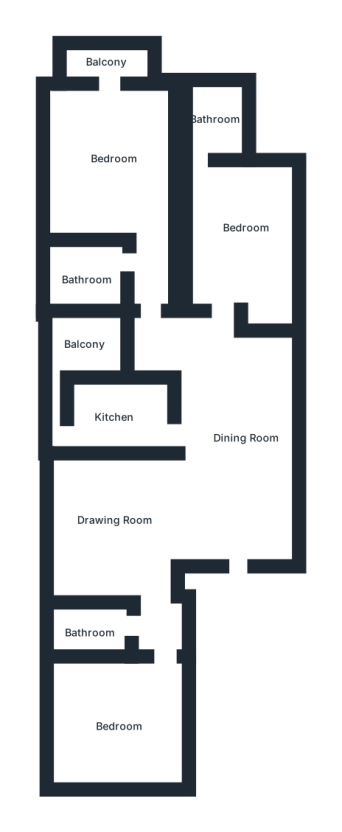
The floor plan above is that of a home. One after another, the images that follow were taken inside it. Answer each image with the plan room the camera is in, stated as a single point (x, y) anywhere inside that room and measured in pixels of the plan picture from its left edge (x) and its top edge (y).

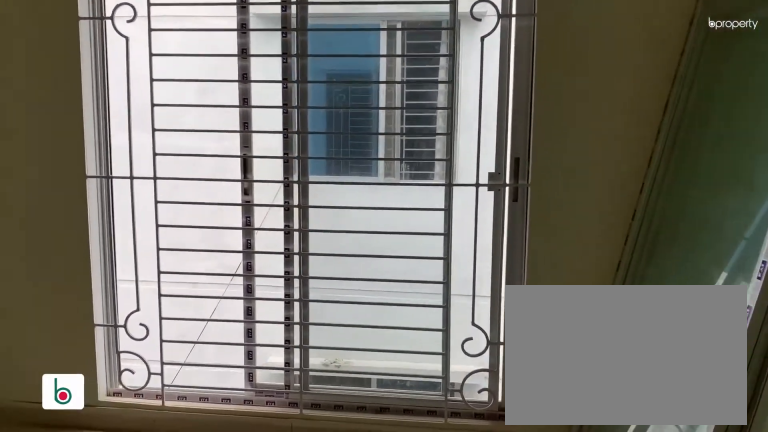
(108, 514)
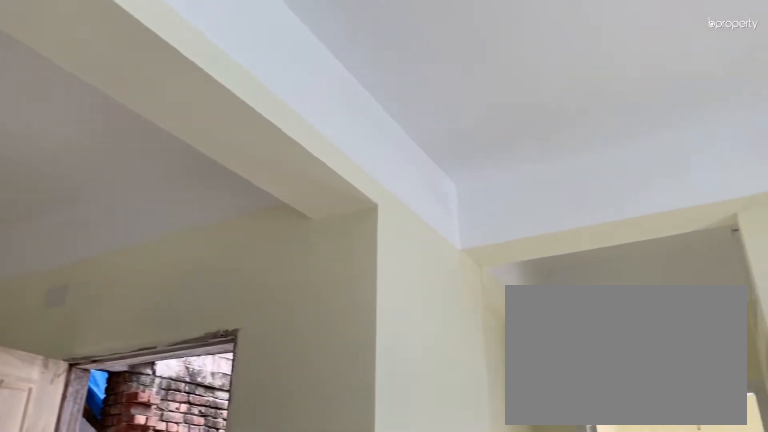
(108, 514)
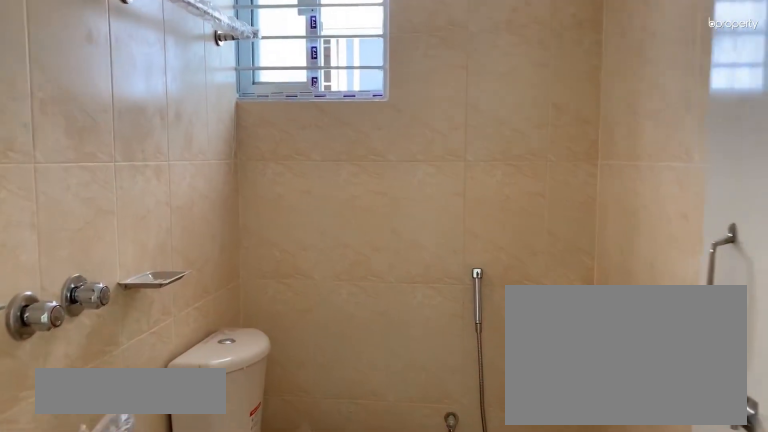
(95, 625)
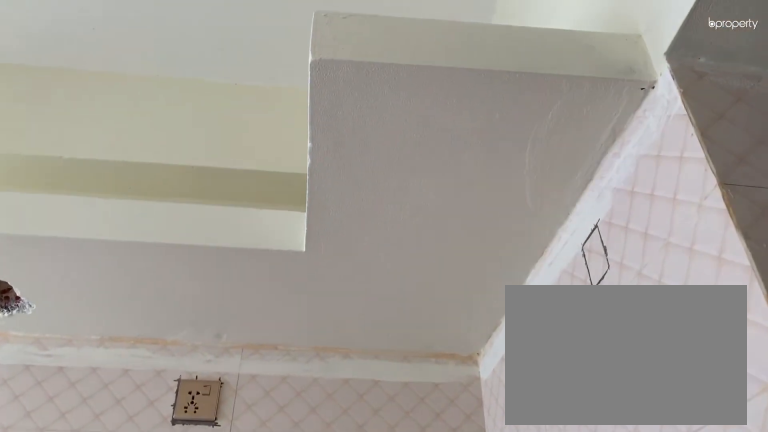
(119, 413)
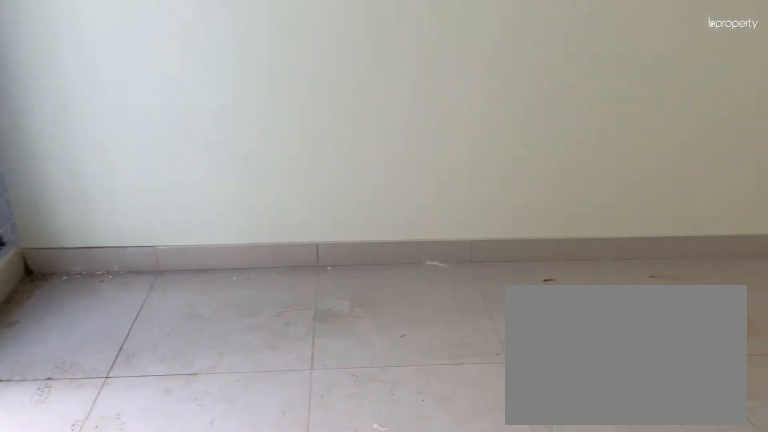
(233, 237)
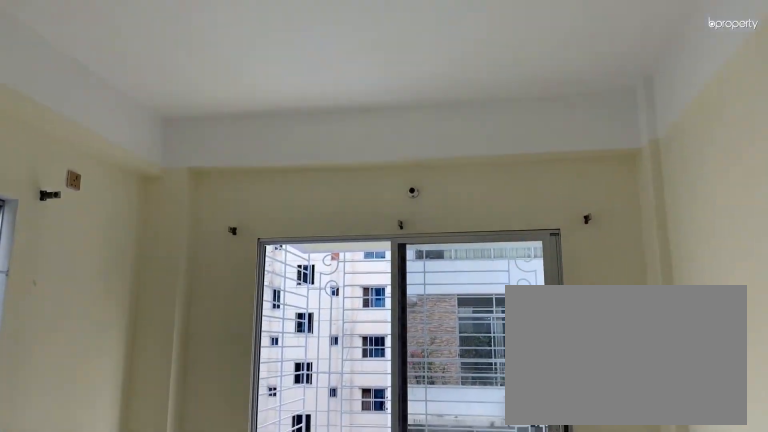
(105, 148)
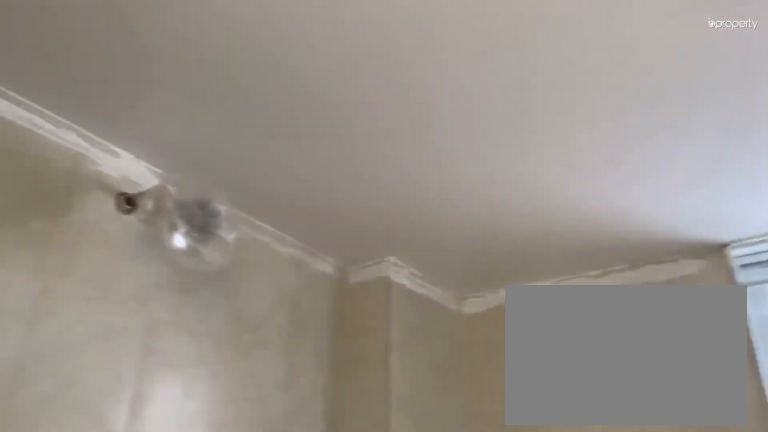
(87, 276)
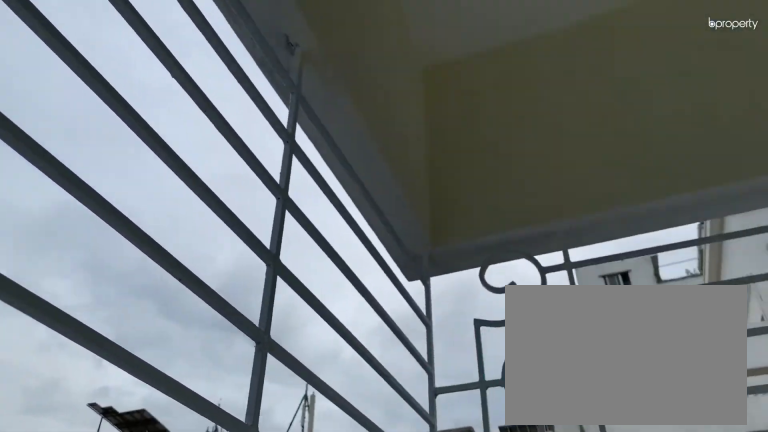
(107, 57)
